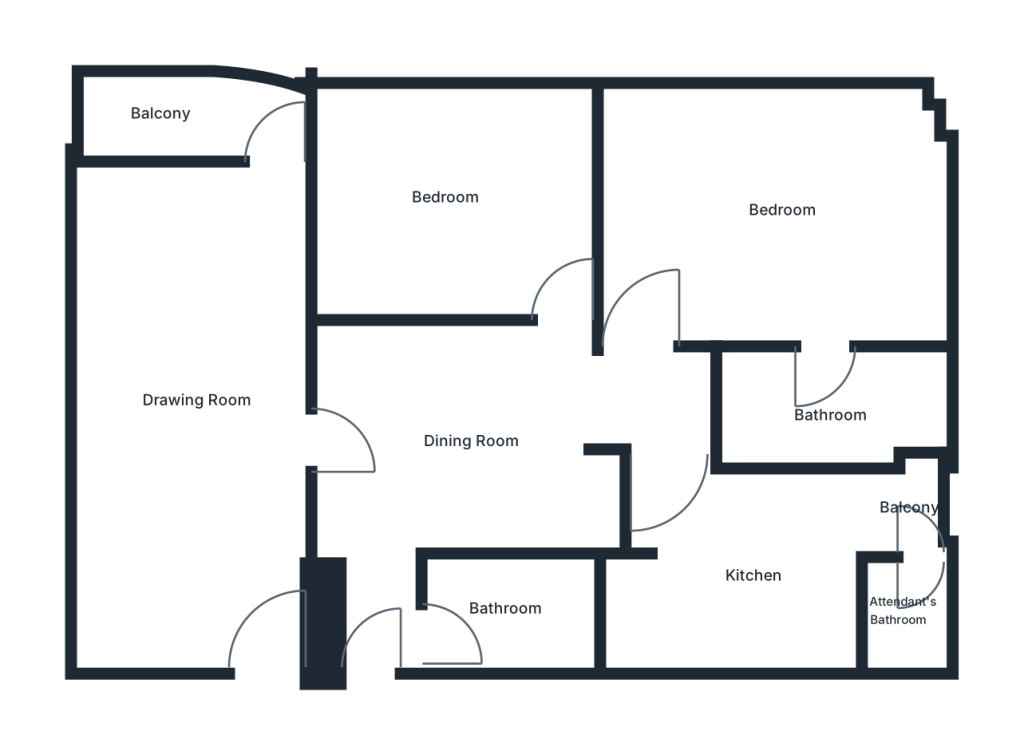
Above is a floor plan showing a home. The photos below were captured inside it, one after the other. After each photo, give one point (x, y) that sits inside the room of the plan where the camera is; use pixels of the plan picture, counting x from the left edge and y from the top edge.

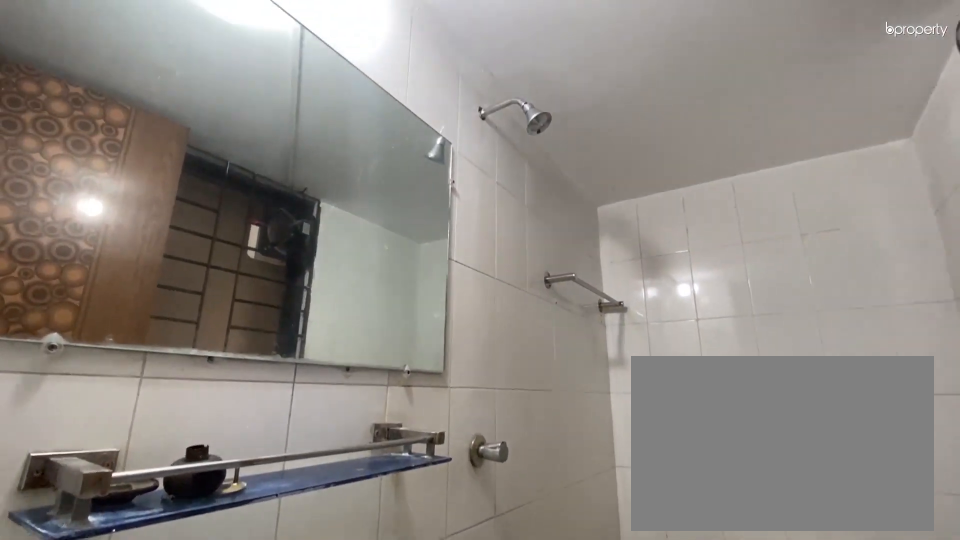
(497, 621)
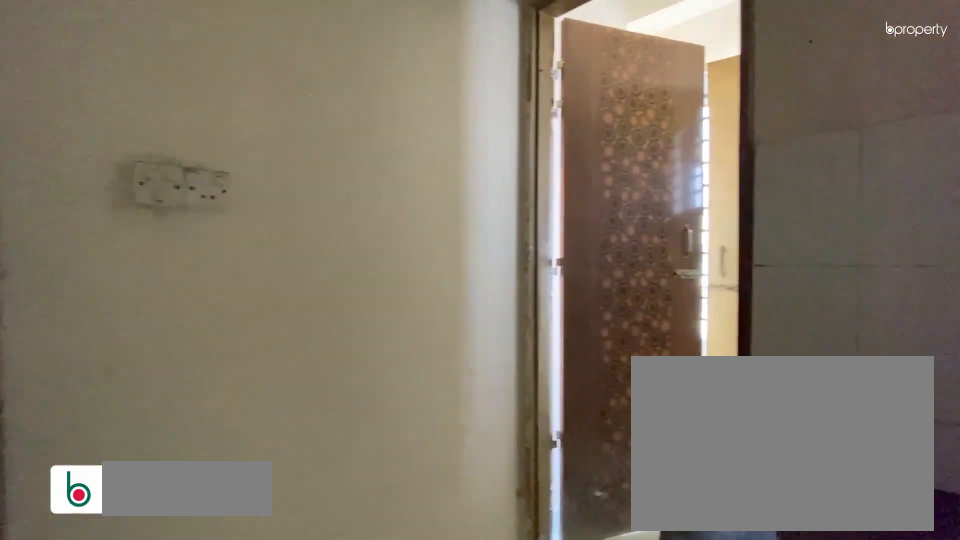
(738, 574)
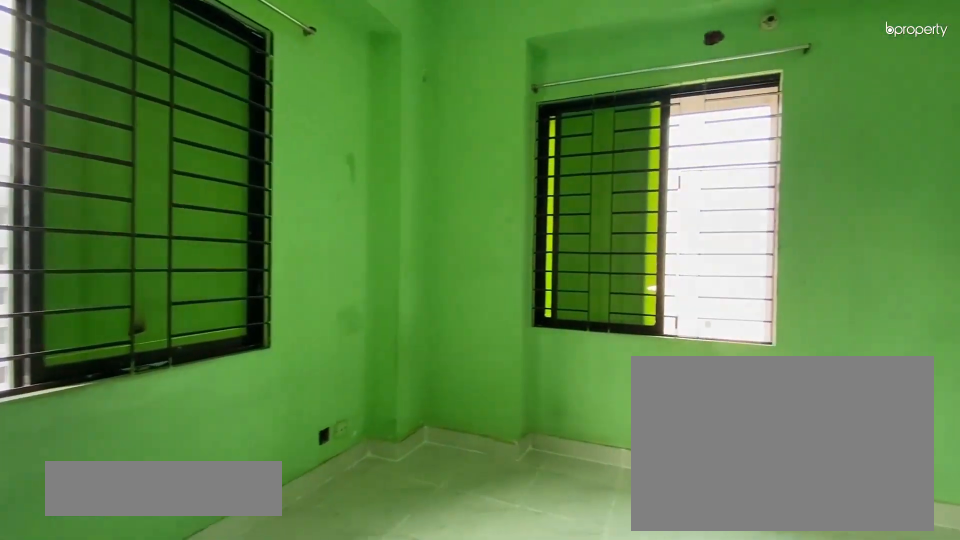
(776, 230)
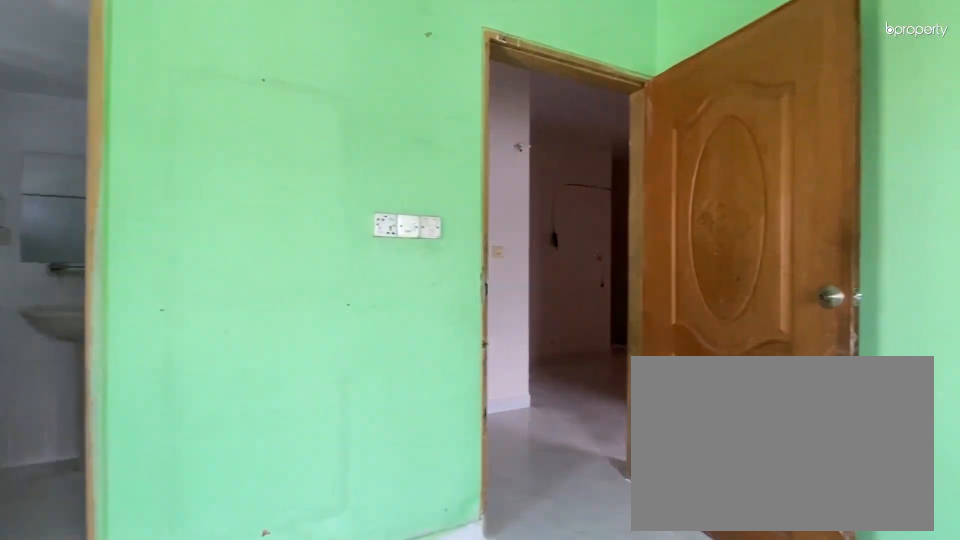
(776, 230)
